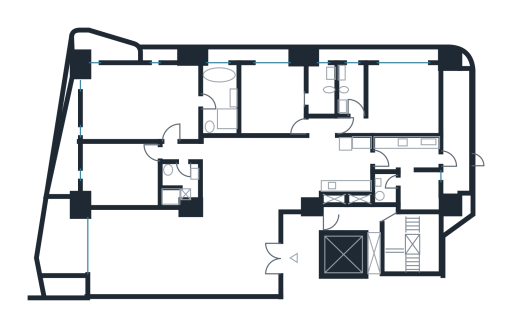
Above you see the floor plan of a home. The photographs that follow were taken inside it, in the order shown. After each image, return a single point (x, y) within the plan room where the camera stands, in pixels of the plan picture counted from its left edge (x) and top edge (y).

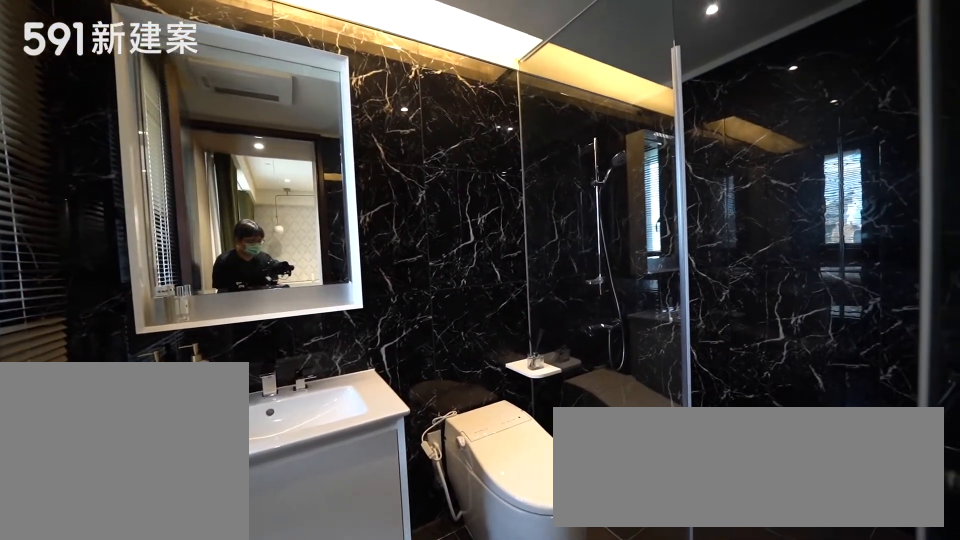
(322, 95)
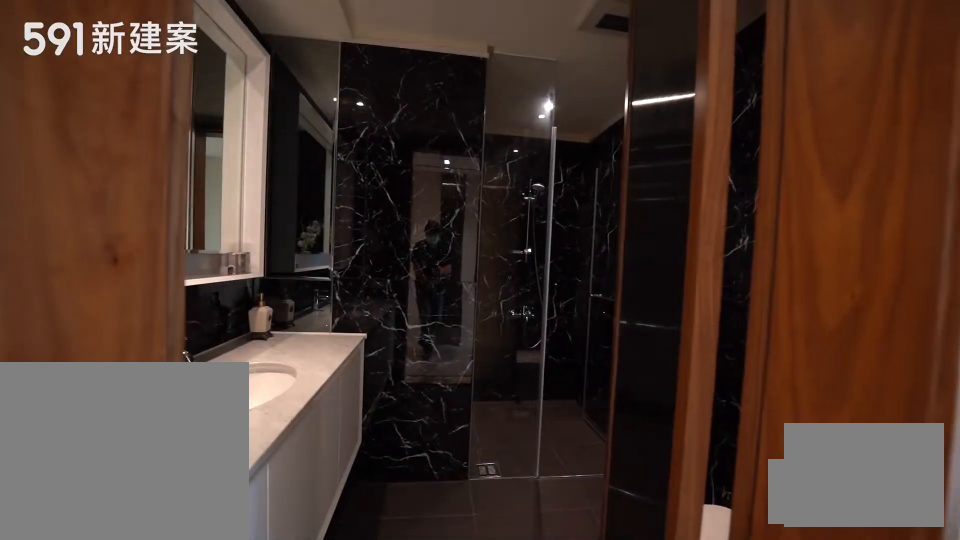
(179, 183)
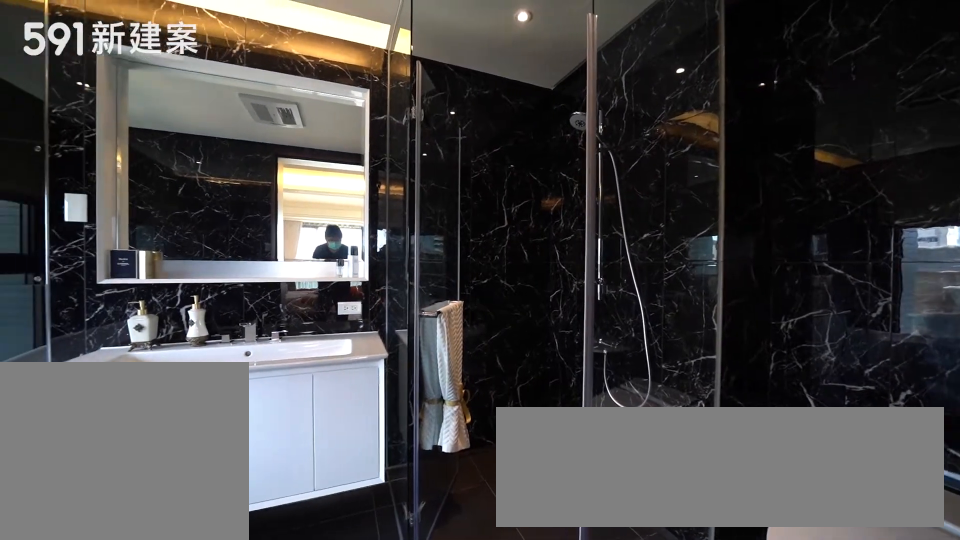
(217, 97)
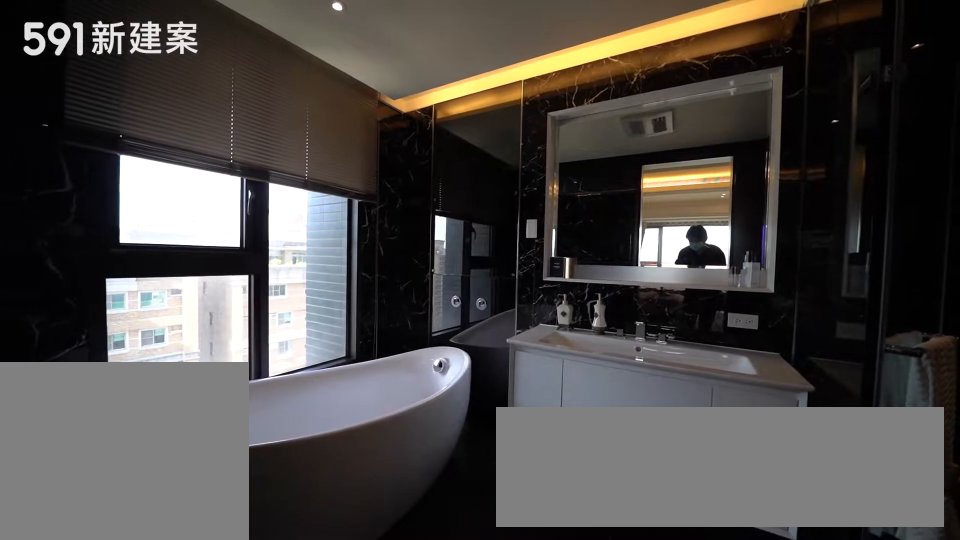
(217, 97)
